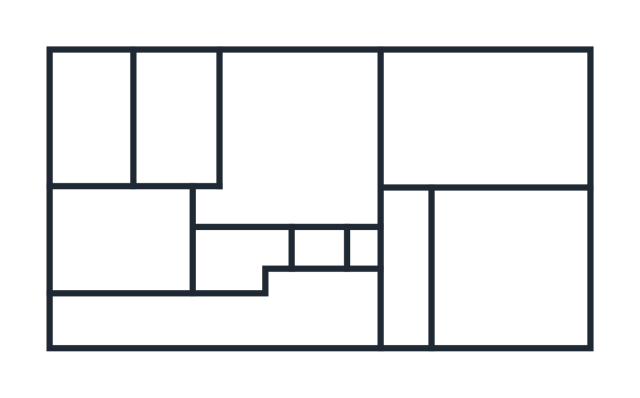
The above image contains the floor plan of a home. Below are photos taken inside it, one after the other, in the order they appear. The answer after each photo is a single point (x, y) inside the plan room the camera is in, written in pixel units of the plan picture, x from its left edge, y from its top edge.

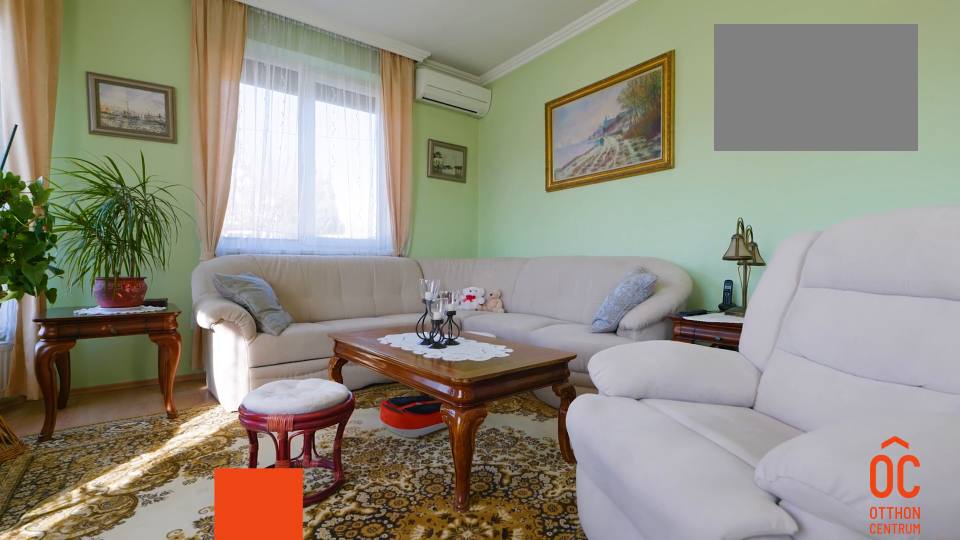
(501, 131)
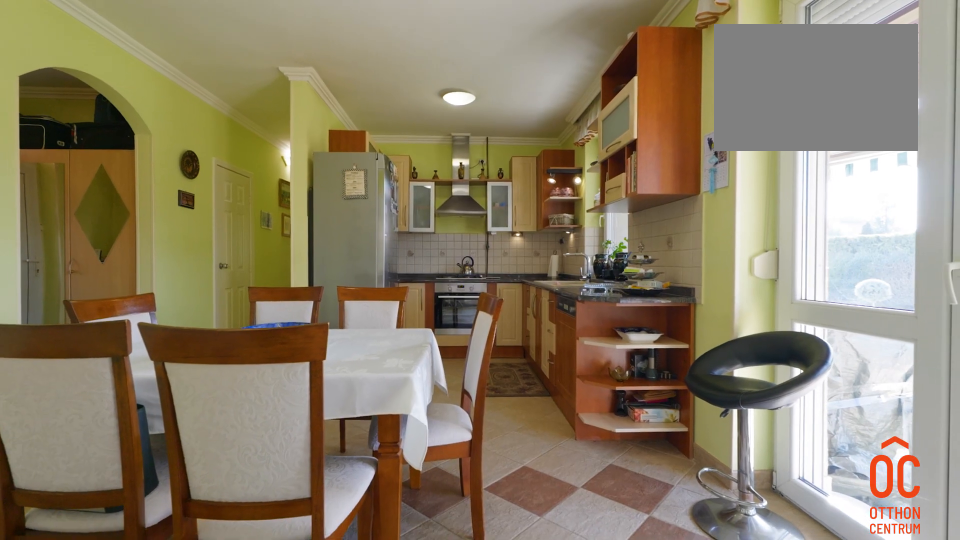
(270, 131)
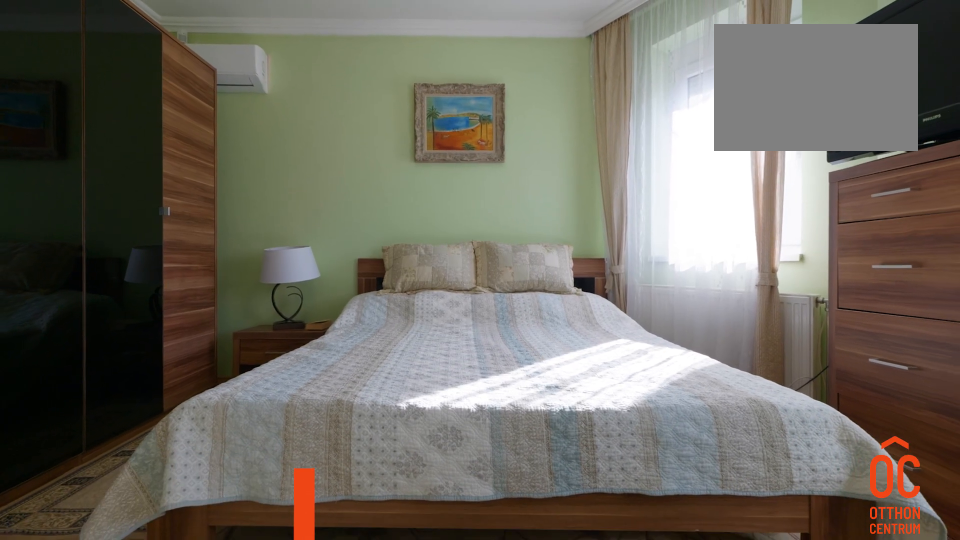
(146, 131)
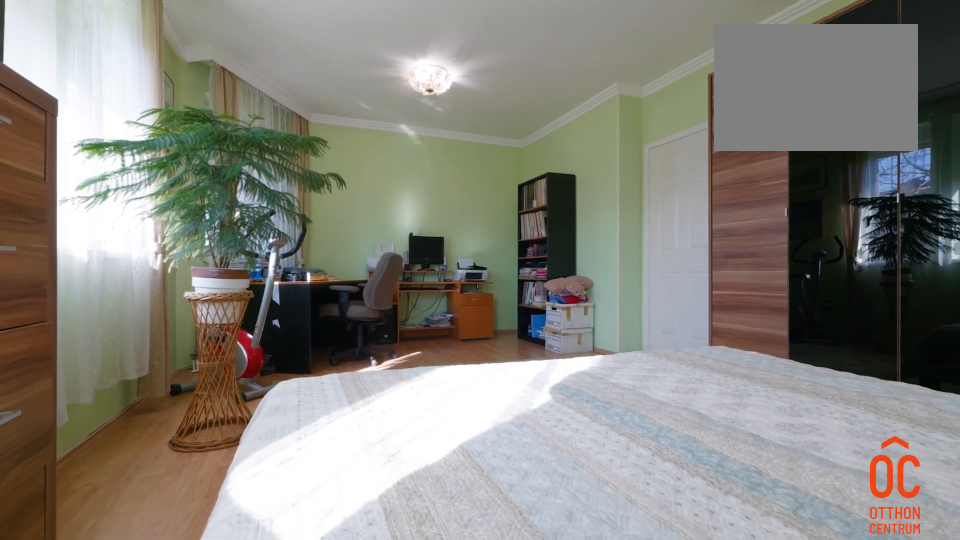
(146, 131)
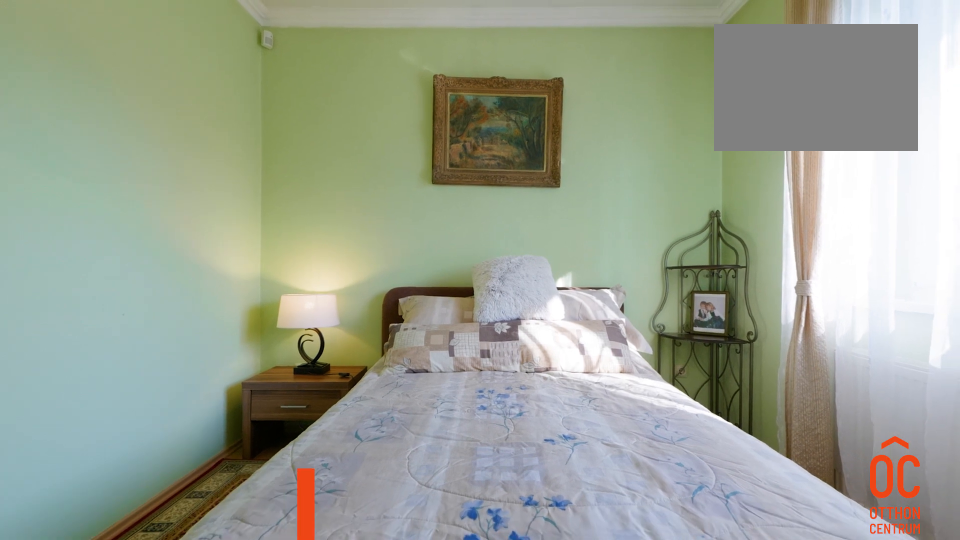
(119, 237)
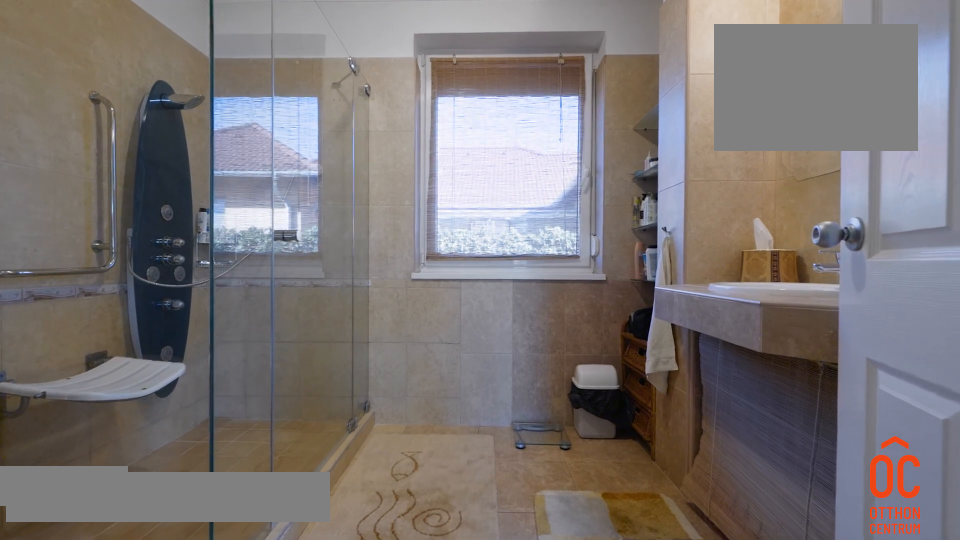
(243, 251)
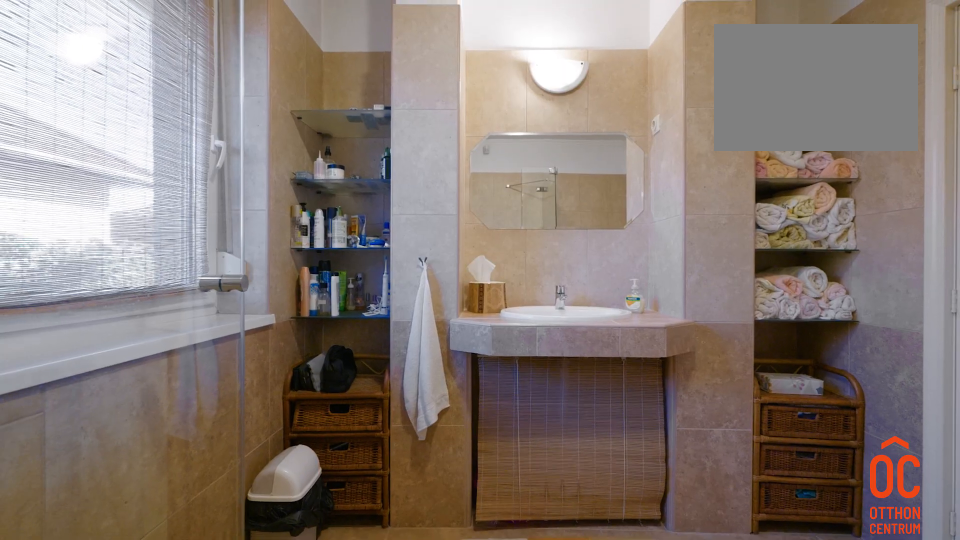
(243, 251)
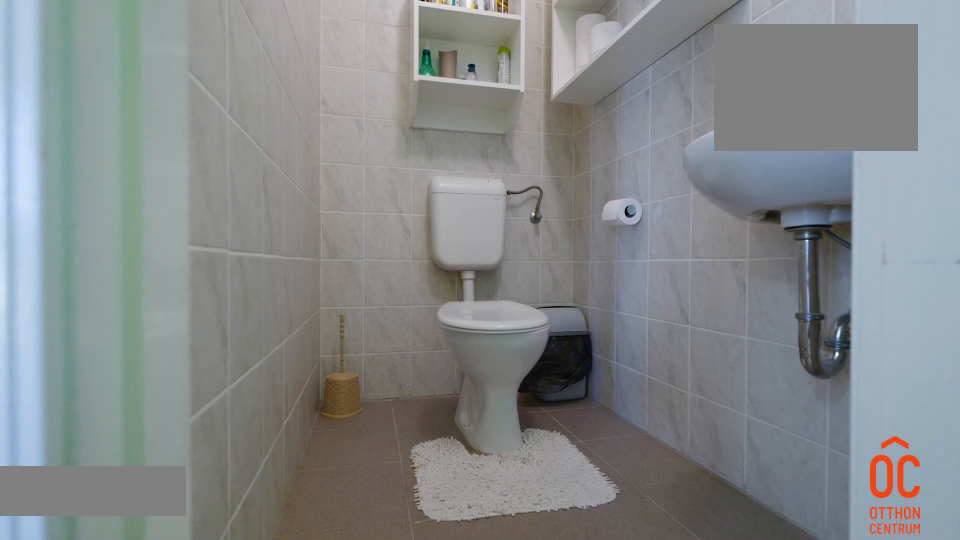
(305, 251)
